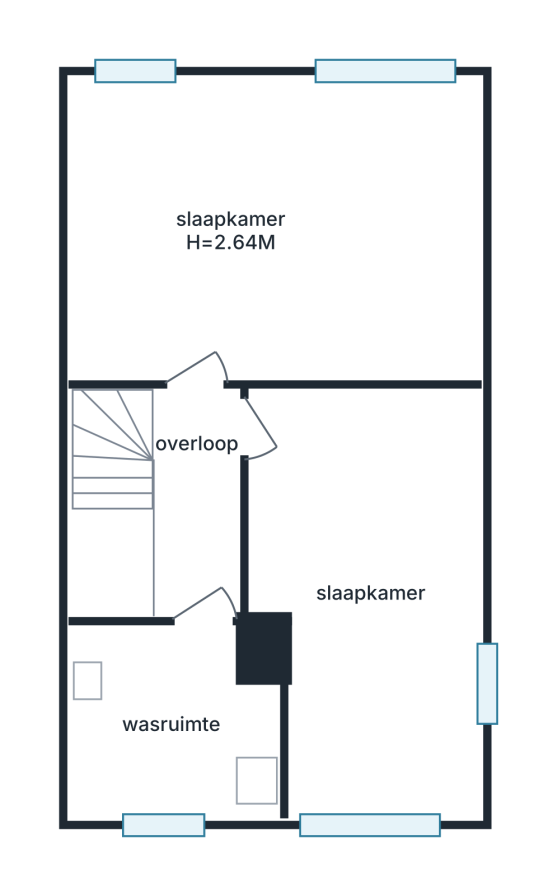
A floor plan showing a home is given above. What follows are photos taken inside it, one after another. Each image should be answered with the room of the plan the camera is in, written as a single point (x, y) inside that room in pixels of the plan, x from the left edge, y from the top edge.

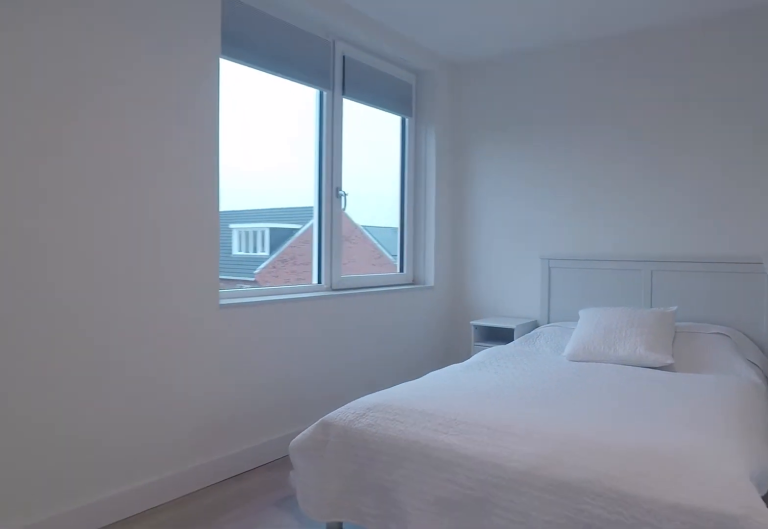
(98, 223)
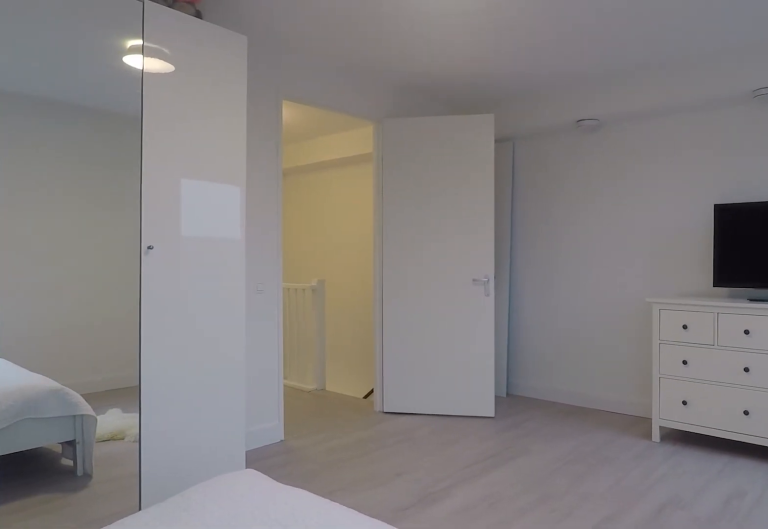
(98, 223)
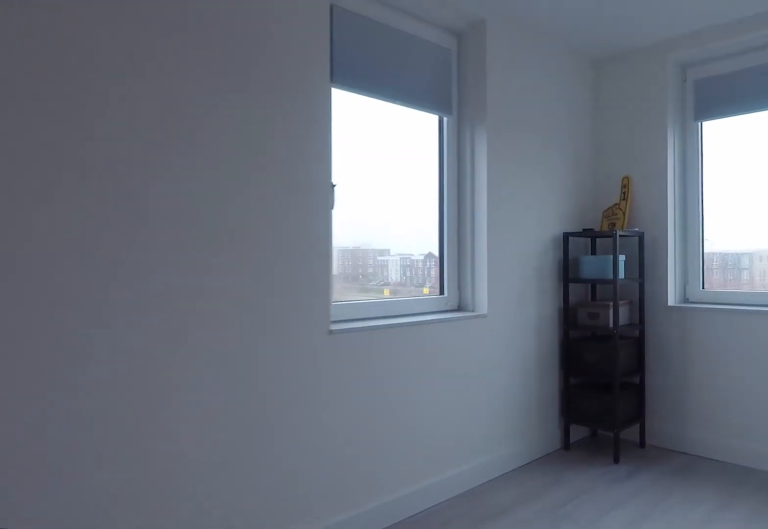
(374, 637)
